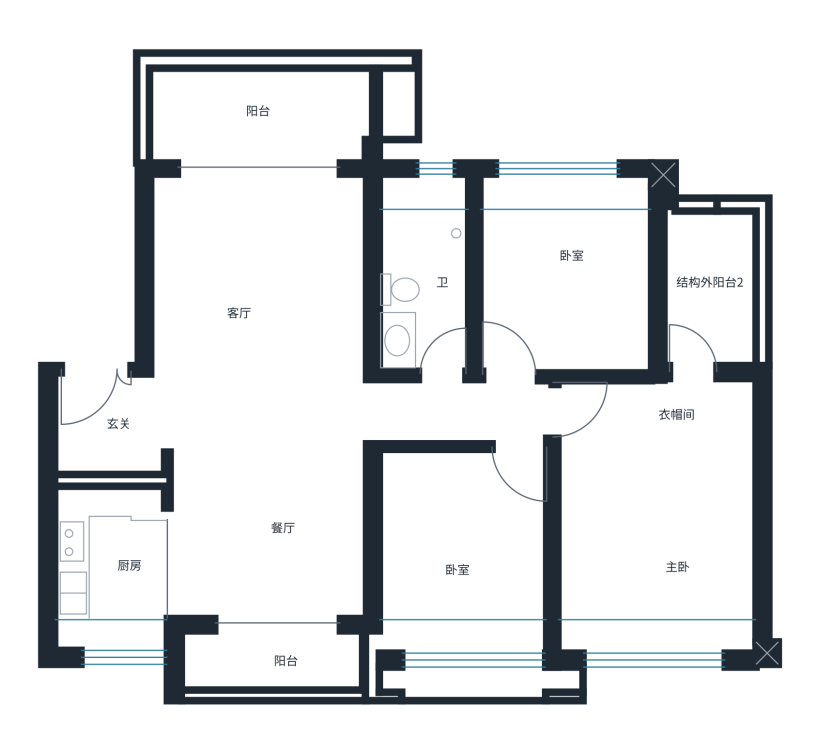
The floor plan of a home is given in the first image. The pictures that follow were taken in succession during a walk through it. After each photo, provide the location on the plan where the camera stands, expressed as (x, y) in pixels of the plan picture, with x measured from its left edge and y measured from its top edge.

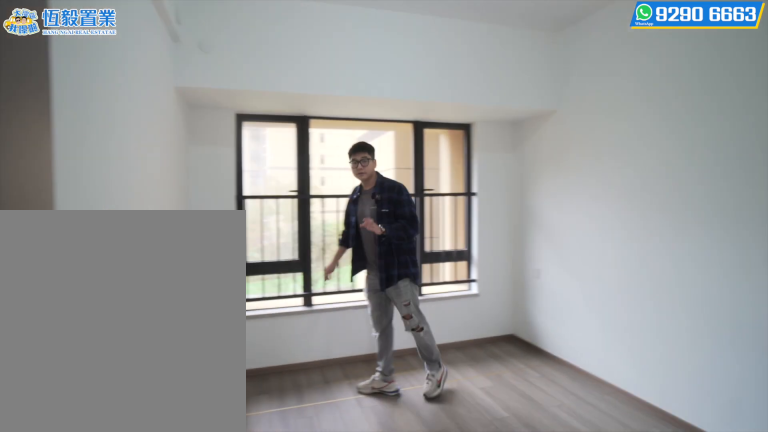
(455, 586)
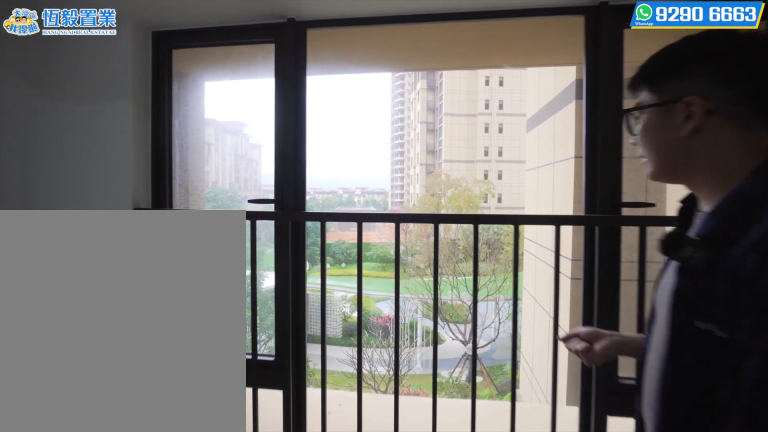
(435, 625)
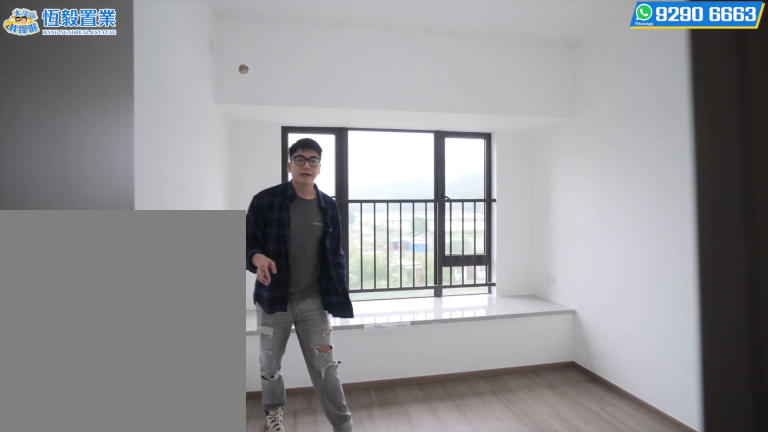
(505, 261)
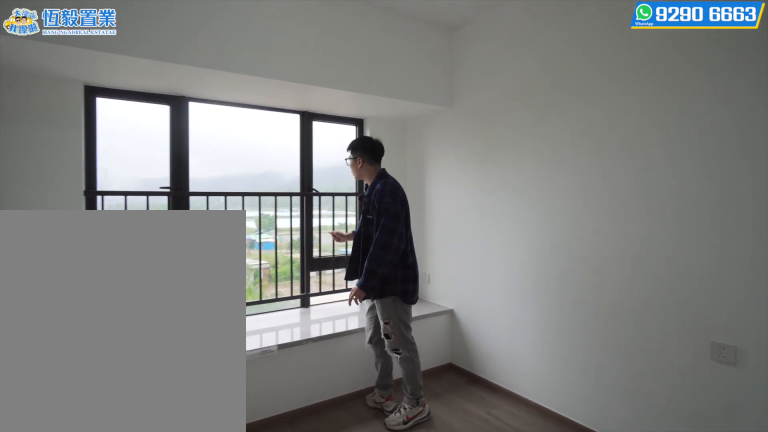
(600, 238)
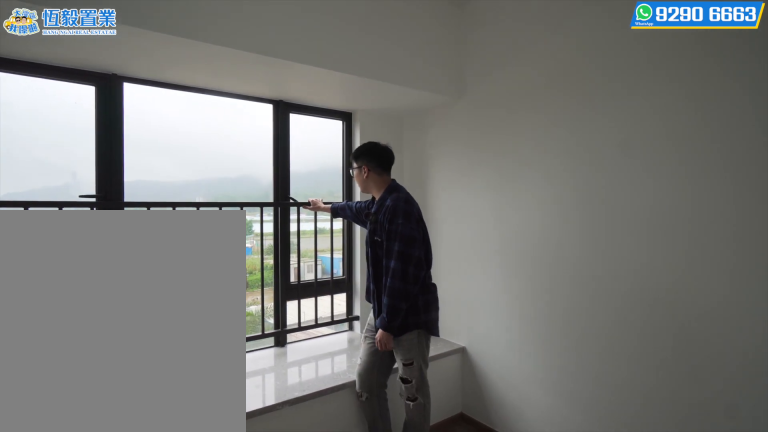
(603, 238)
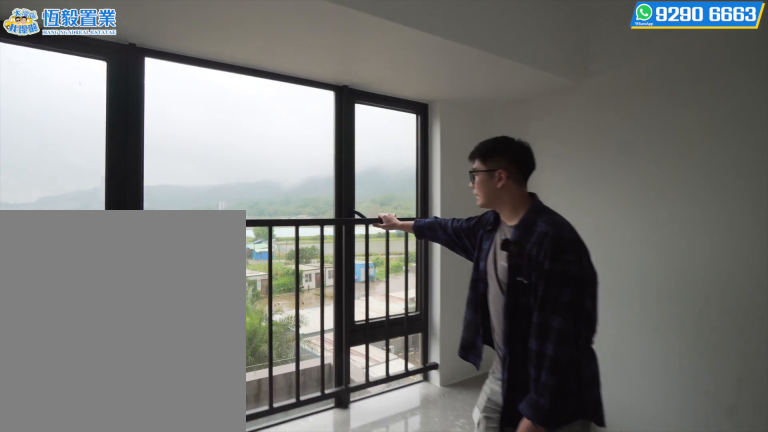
(603, 238)
